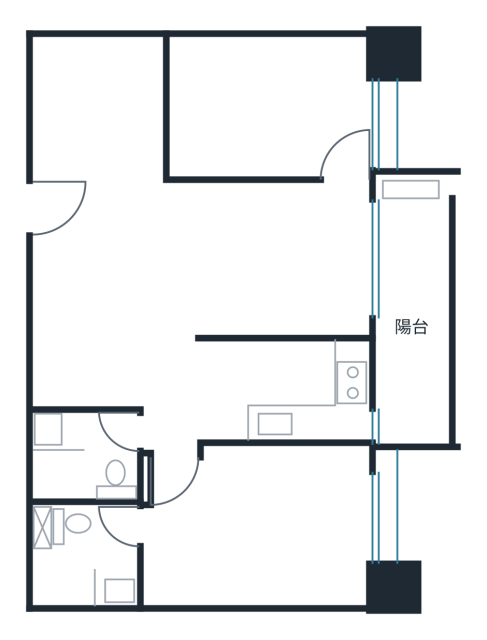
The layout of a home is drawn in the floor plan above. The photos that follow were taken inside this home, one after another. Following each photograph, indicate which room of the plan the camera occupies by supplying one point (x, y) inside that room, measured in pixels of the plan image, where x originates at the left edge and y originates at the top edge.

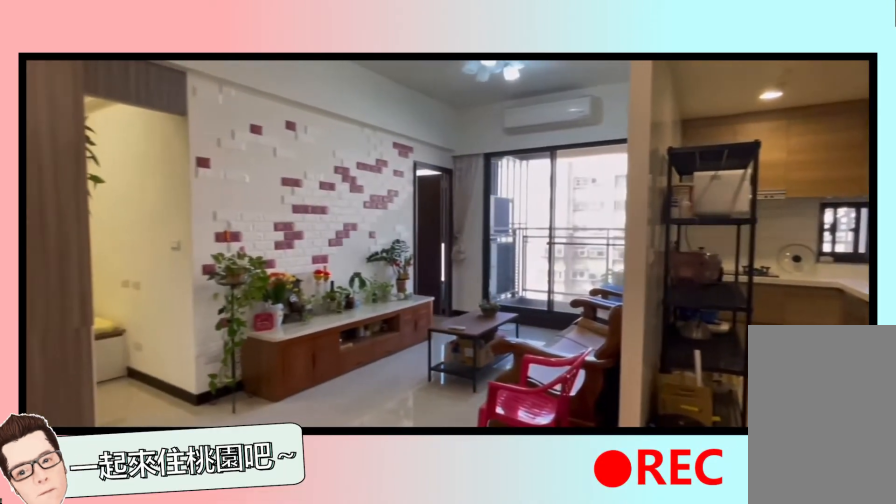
(115, 318)
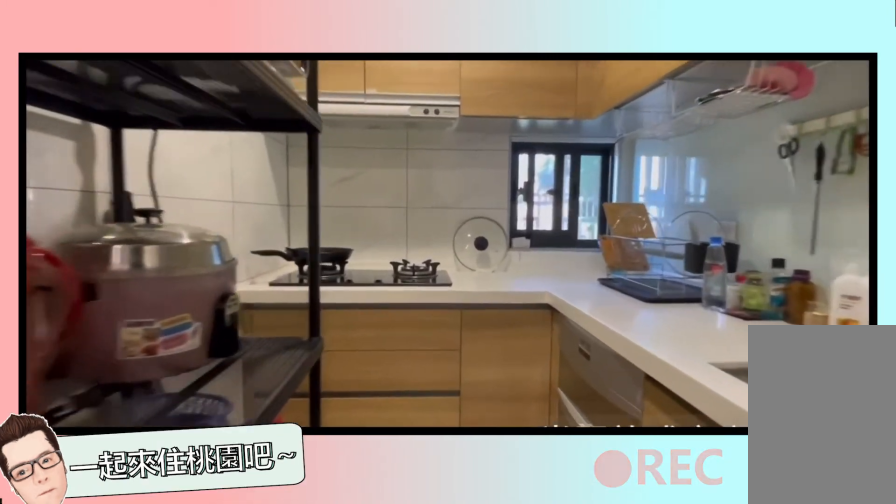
(252, 388)
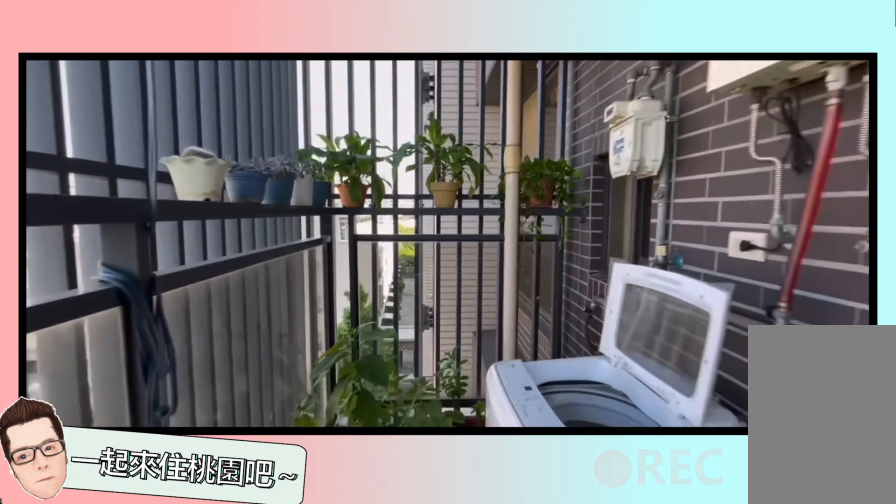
(414, 316)
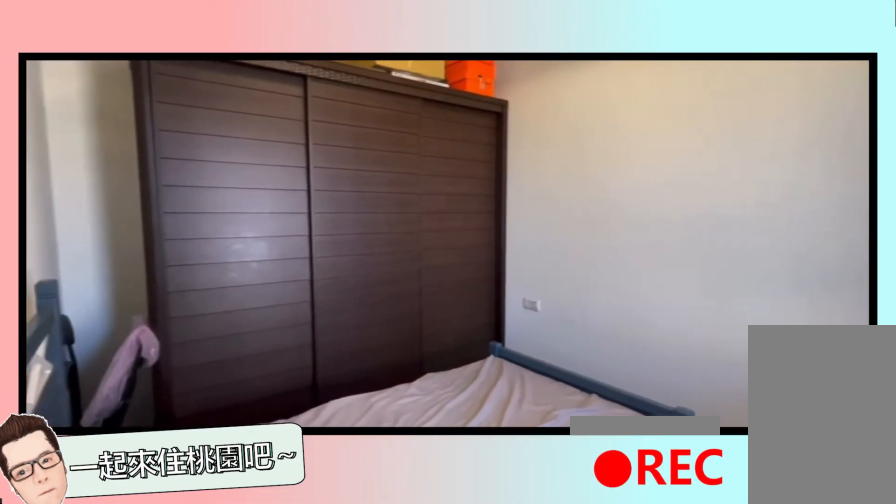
(271, 104)
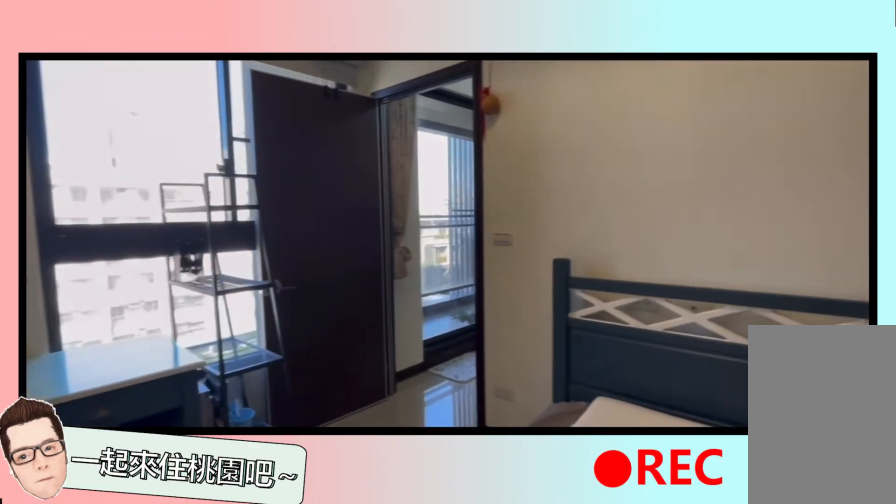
(271, 104)
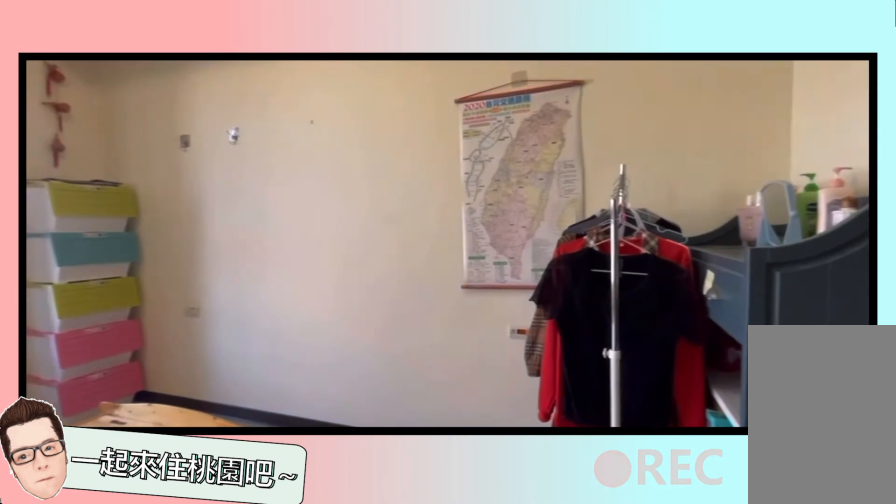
(253, 531)
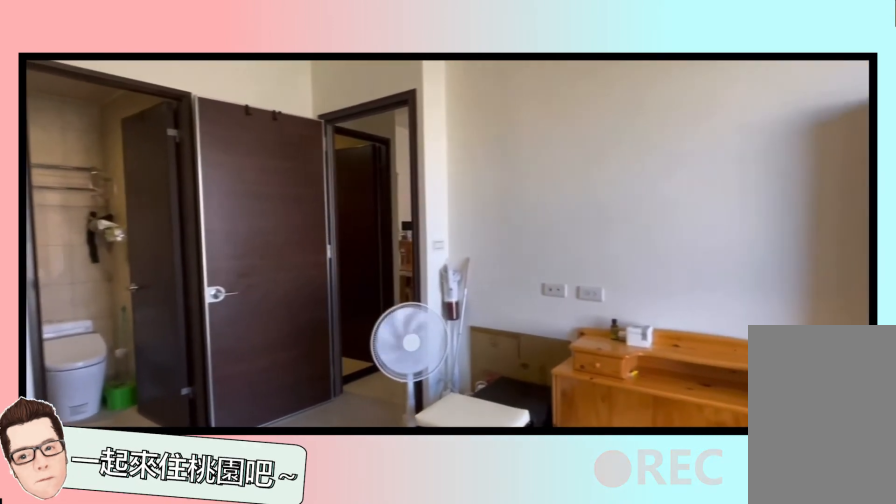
(253, 531)
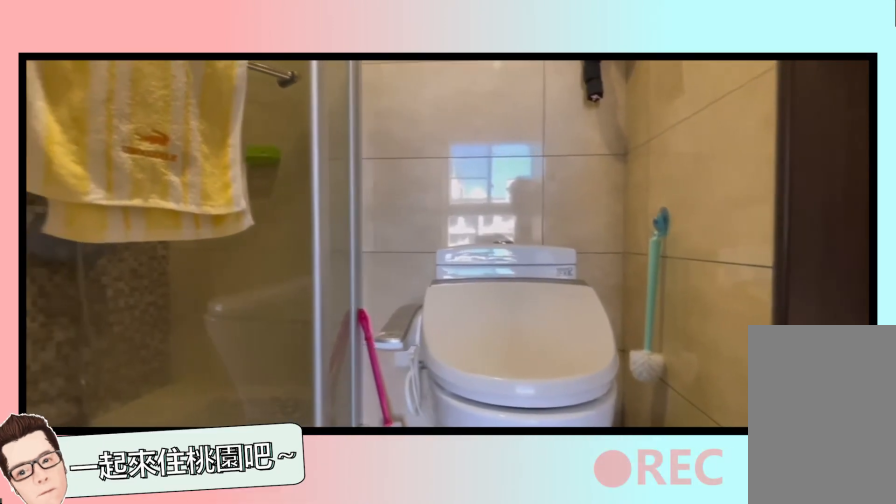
(80, 557)
